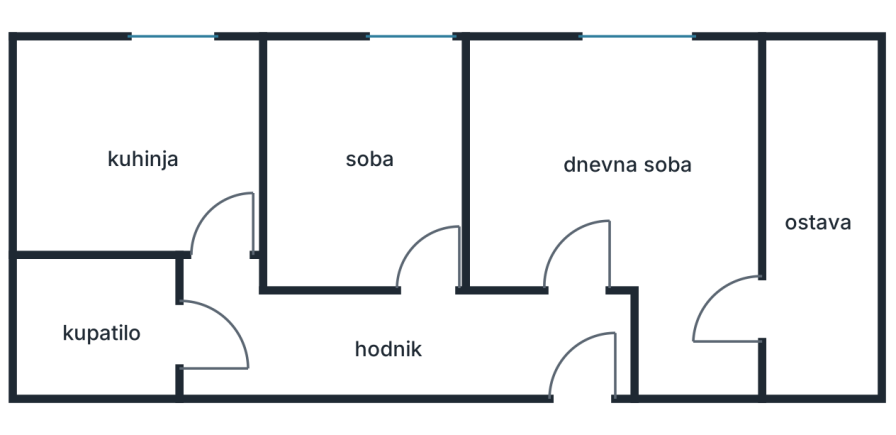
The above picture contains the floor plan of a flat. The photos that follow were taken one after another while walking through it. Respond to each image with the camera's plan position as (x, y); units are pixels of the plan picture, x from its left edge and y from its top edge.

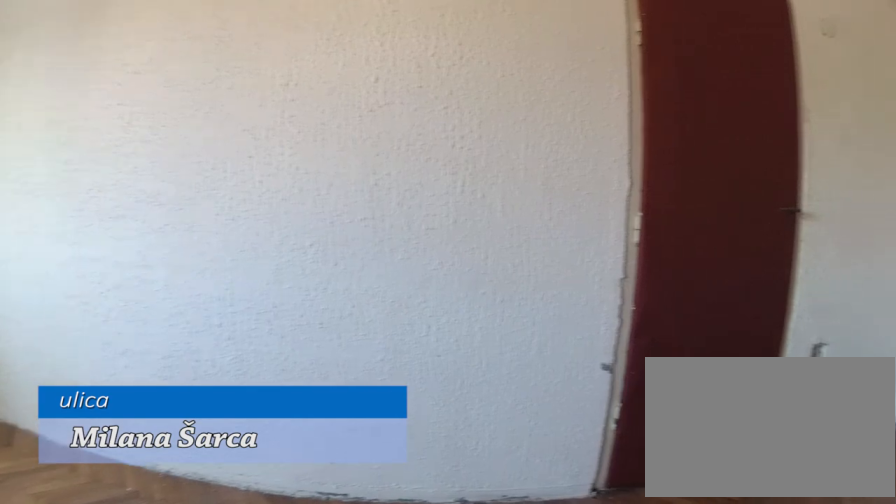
(611, 227)
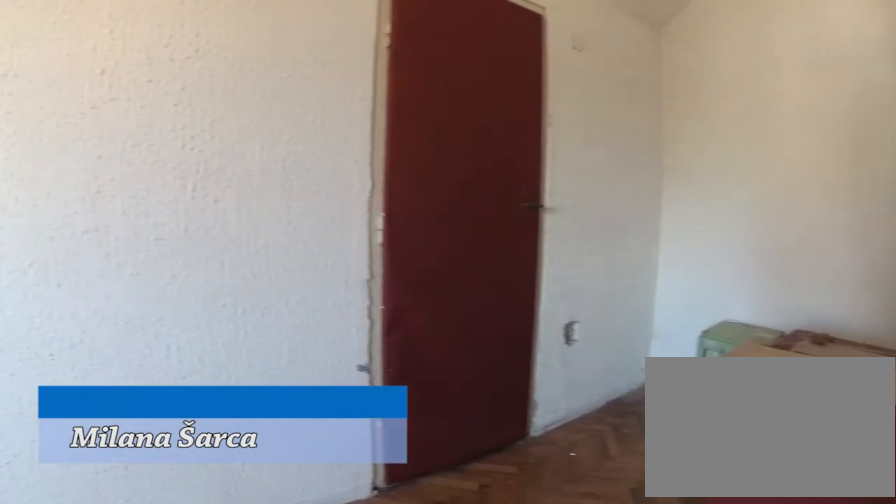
(636, 217)
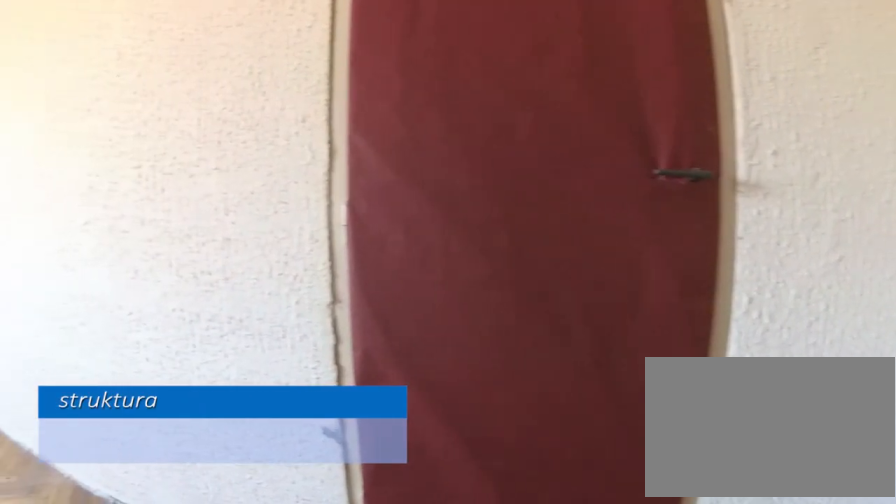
(661, 284)
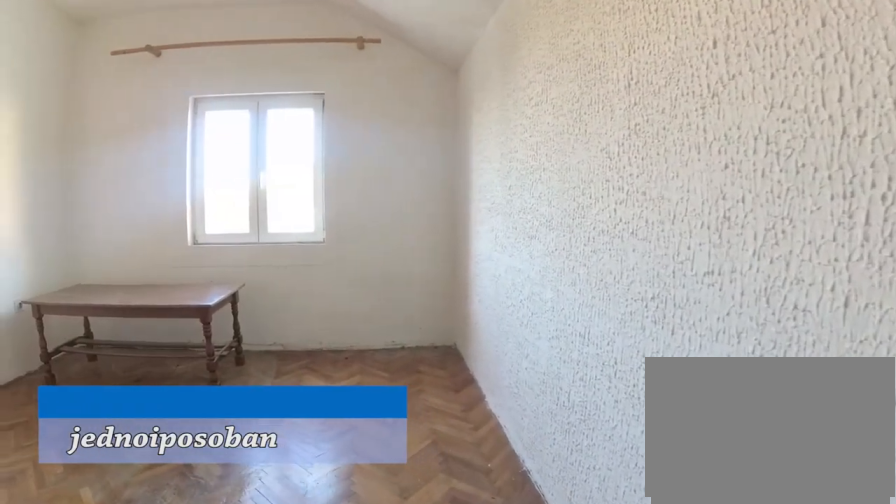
(681, 284)
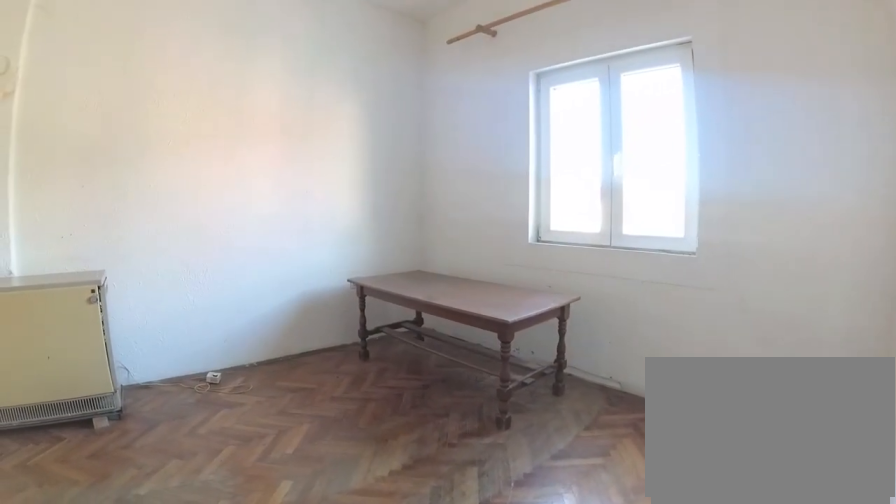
(693, 244)
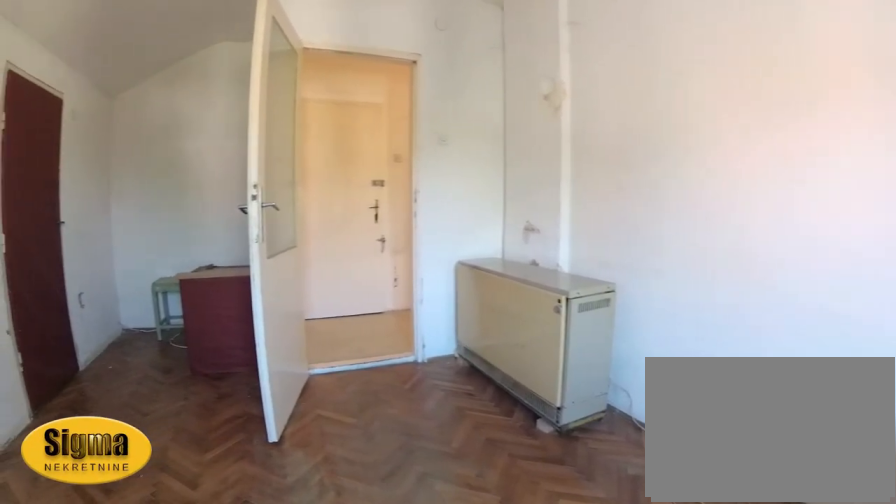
(635, 92)
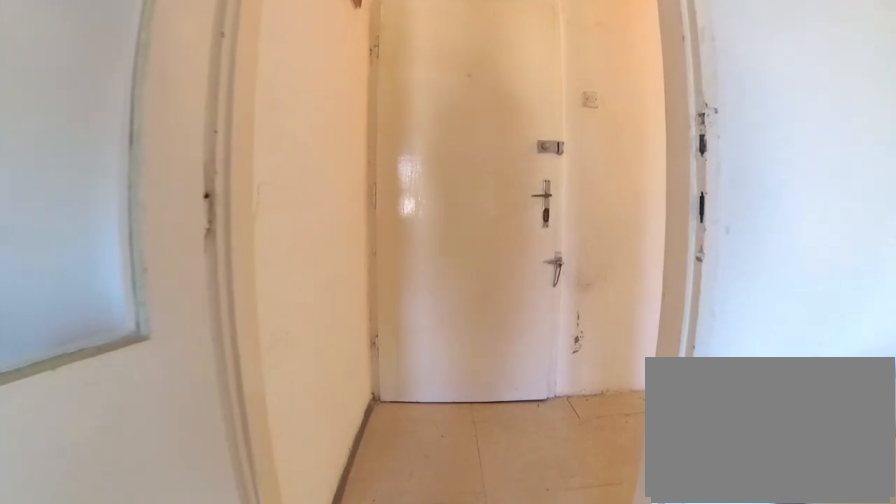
(588, 206)
